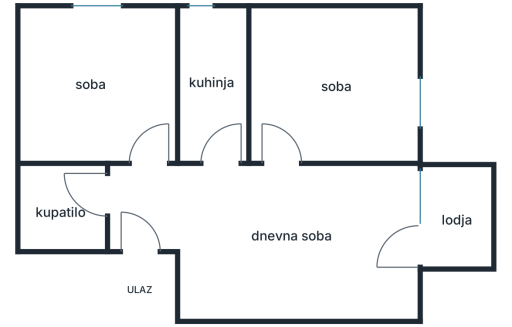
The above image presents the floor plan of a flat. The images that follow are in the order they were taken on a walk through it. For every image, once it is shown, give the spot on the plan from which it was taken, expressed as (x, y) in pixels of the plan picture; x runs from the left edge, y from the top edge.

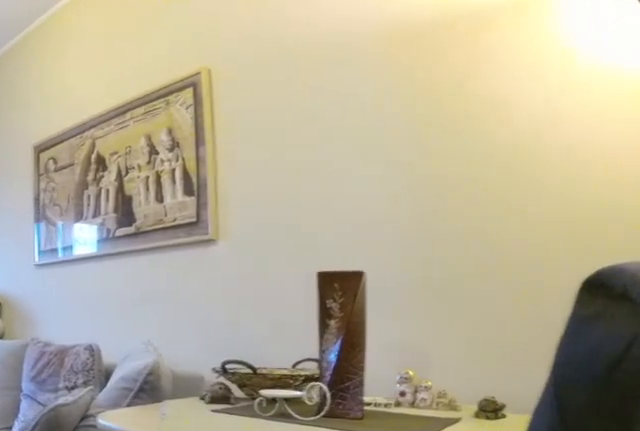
(163, 210)
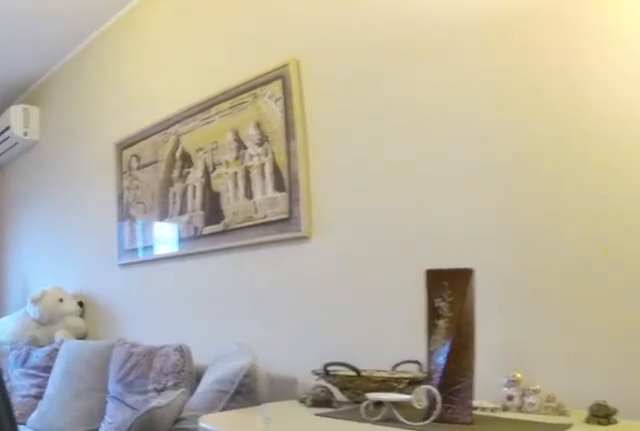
(163, 210)
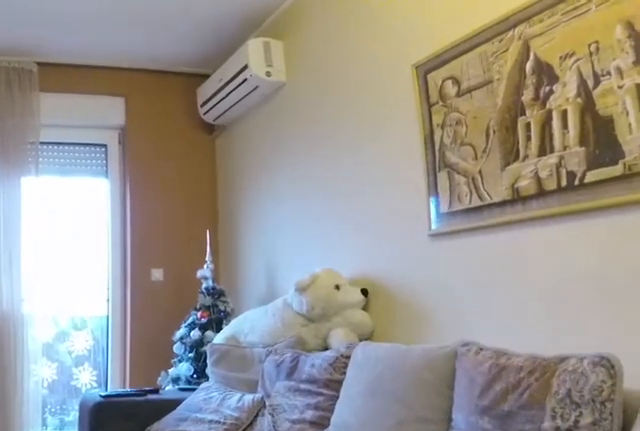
(205, 211)
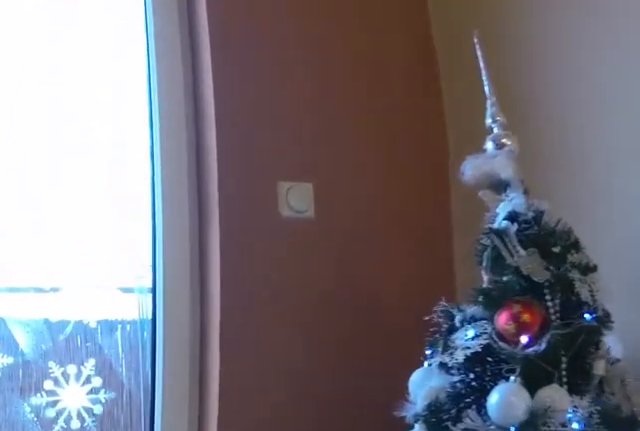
(322, 226)
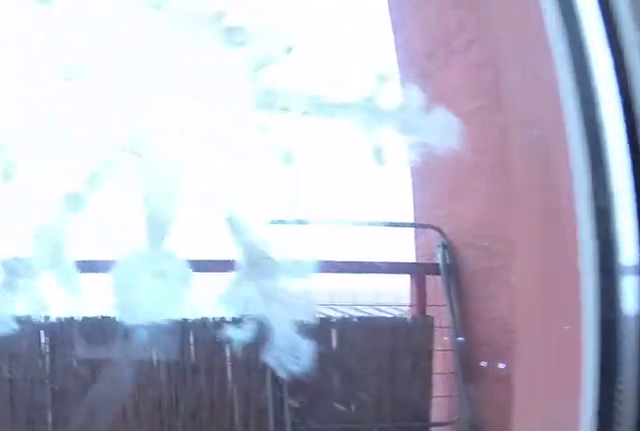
(392, 243)
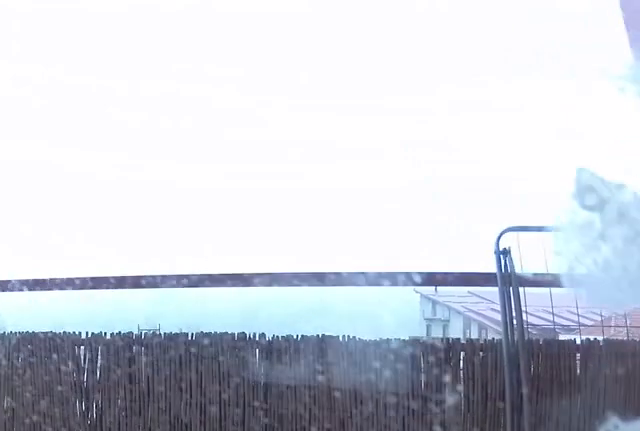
(389, 246)
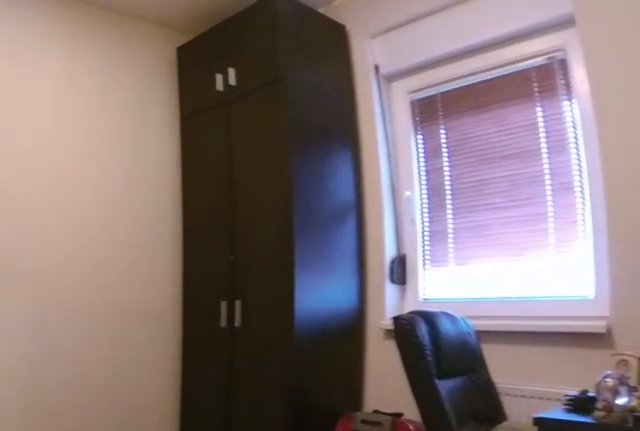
(280, 166)
